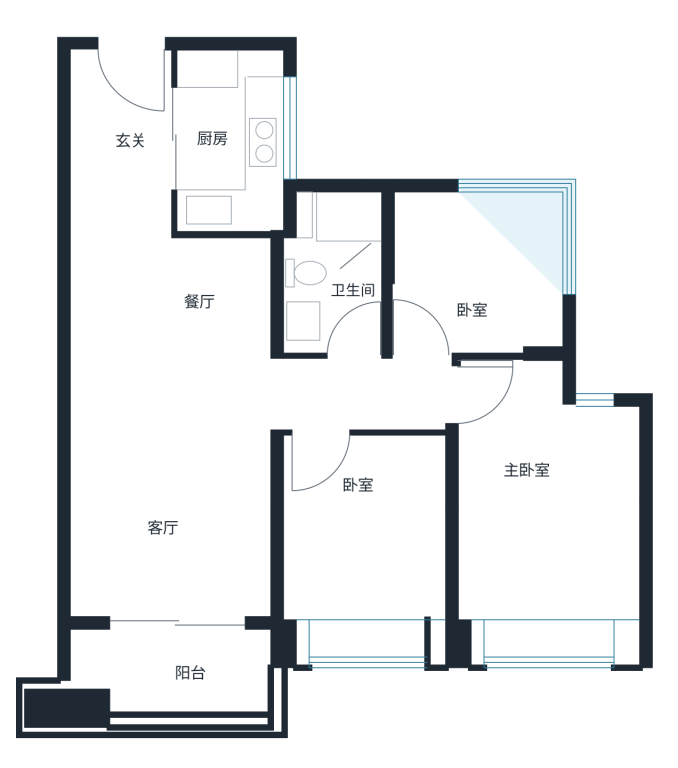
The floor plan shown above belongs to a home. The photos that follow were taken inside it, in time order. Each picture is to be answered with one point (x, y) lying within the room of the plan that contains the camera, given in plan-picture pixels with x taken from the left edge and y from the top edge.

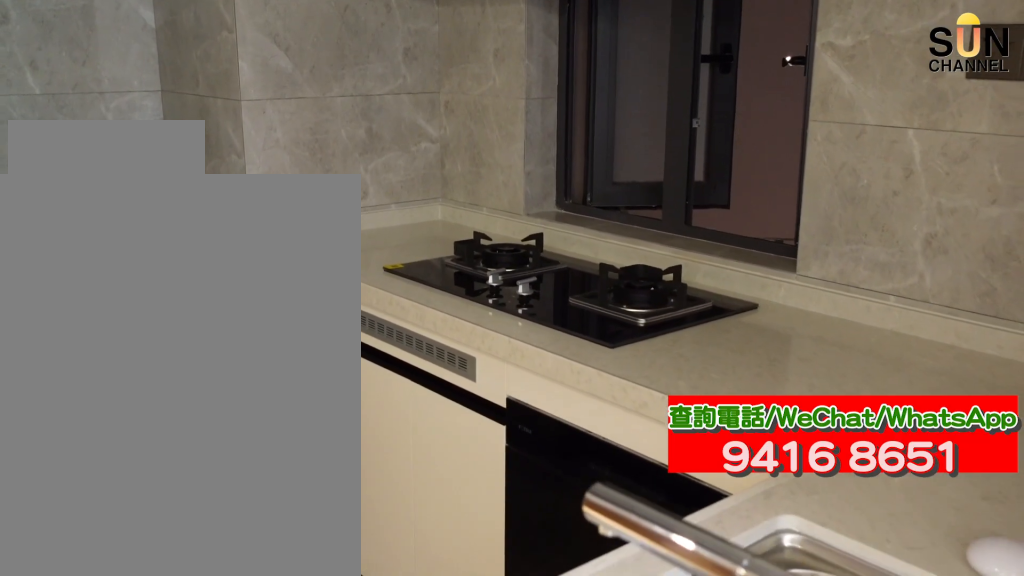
(230, 138)
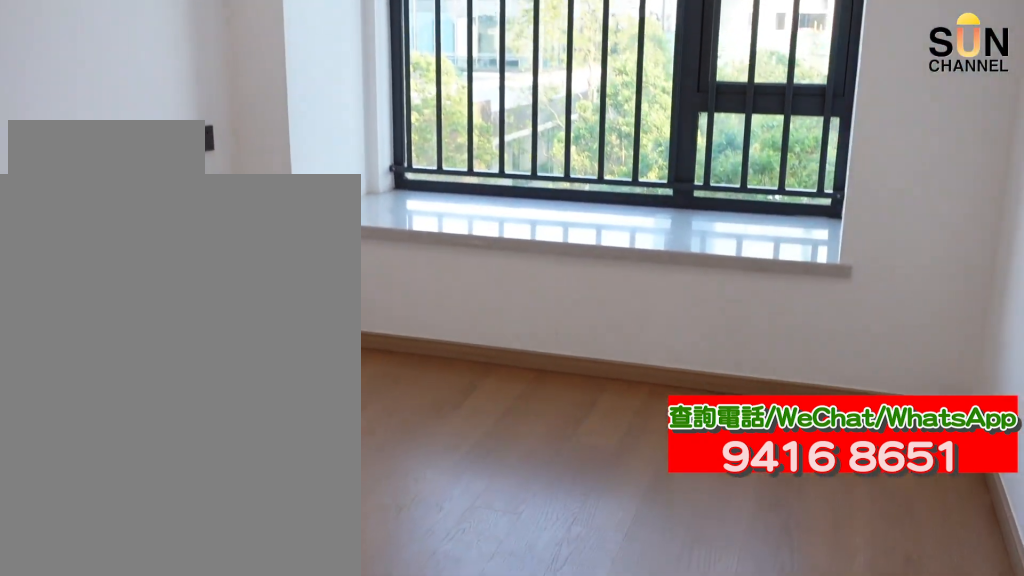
(372, 551)
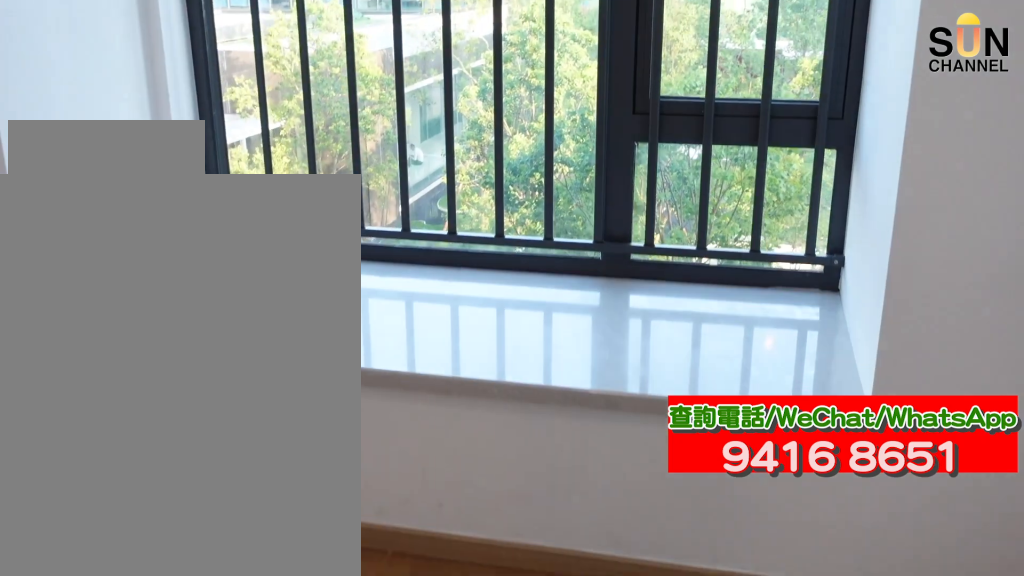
(372, 551)
